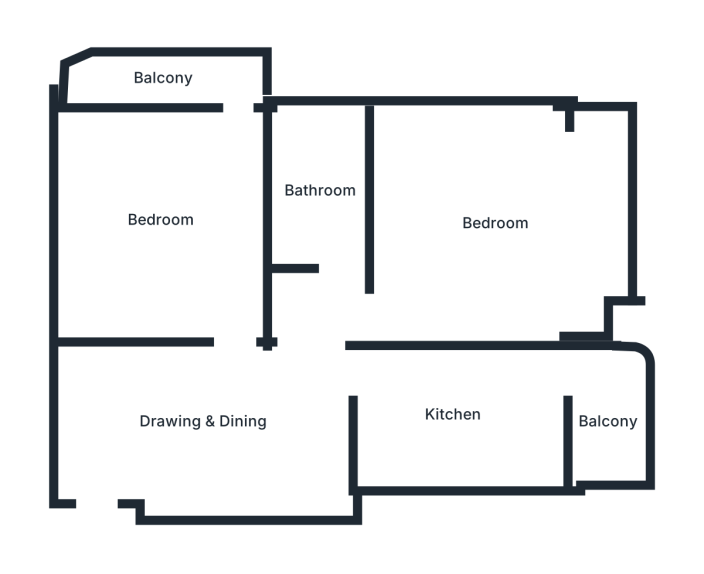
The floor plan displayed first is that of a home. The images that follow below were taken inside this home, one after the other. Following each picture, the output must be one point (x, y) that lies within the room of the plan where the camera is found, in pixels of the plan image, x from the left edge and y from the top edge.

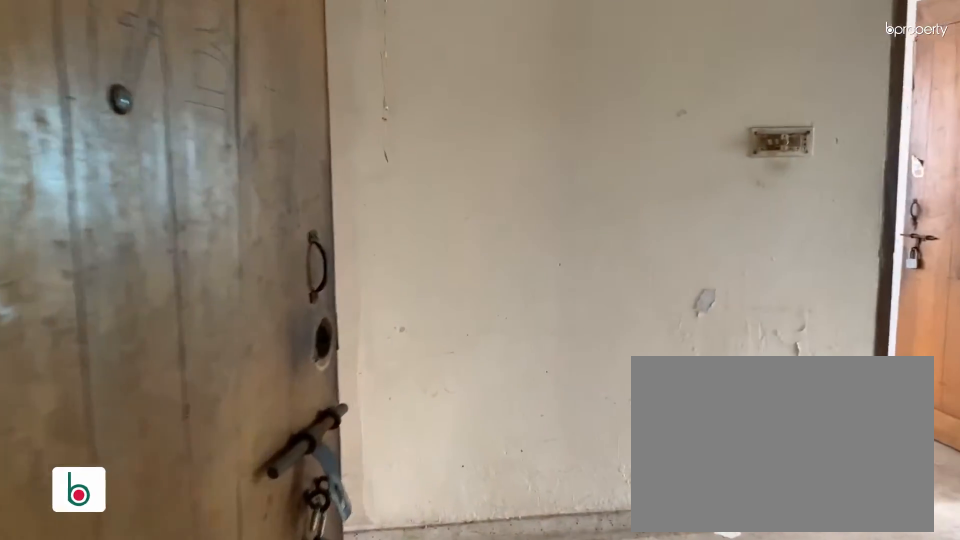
(195, 425)
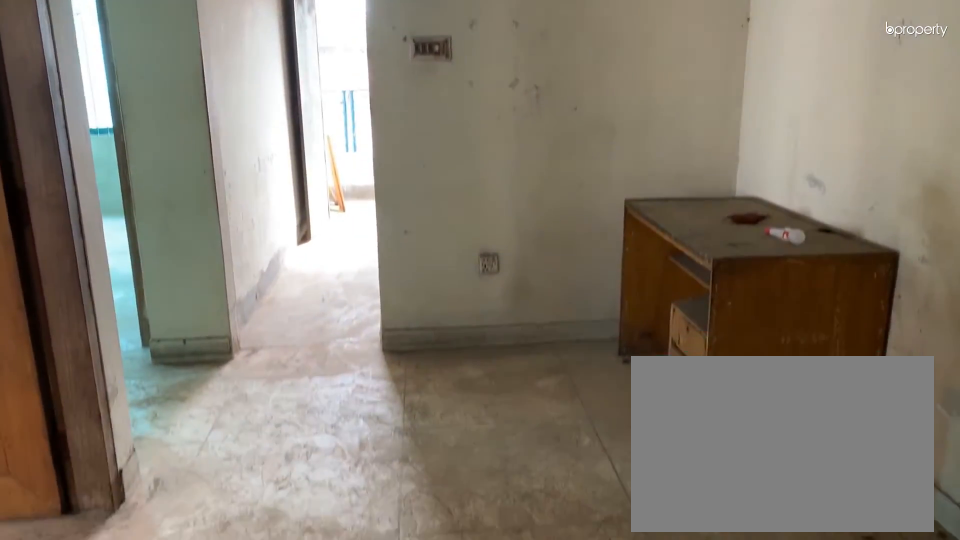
(208, 419)
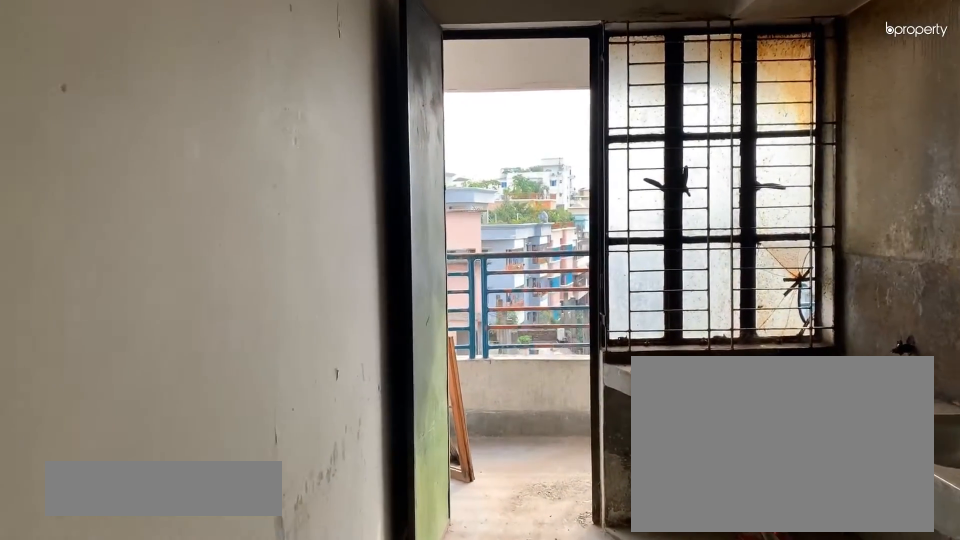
(452, 415)
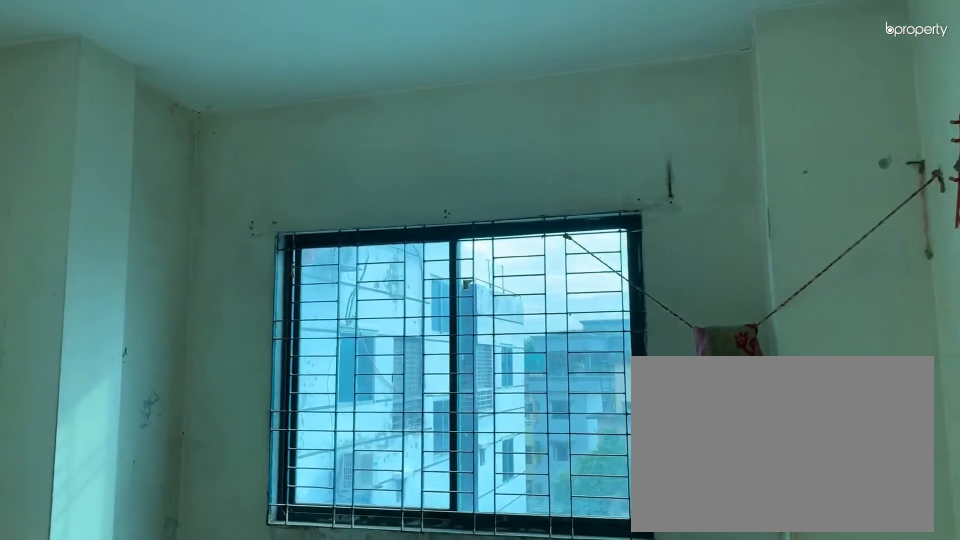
(492, 222)
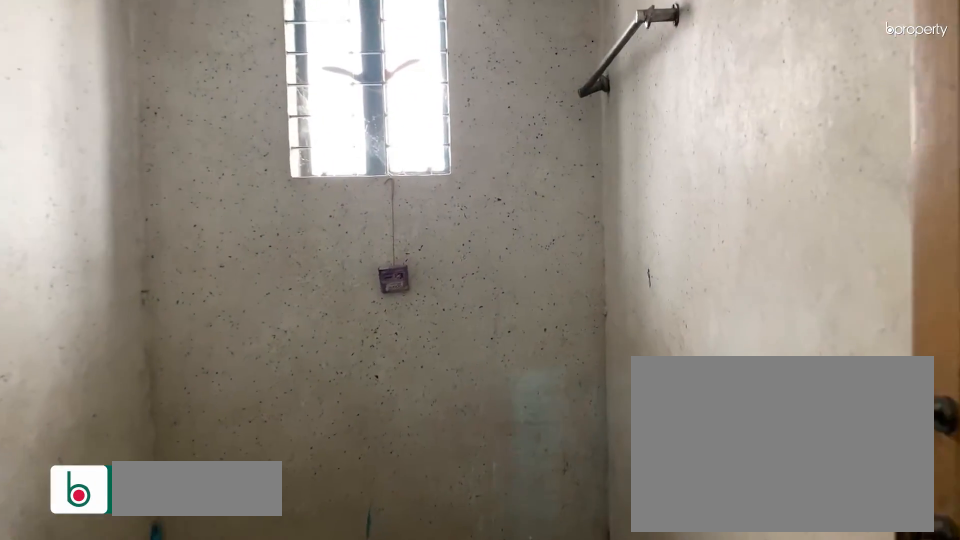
(321, 191)
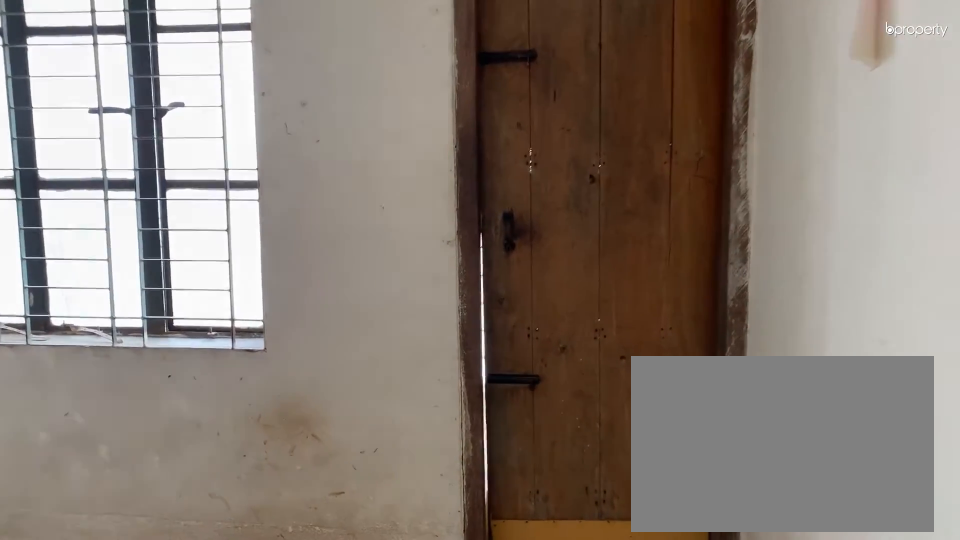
(160, 222)
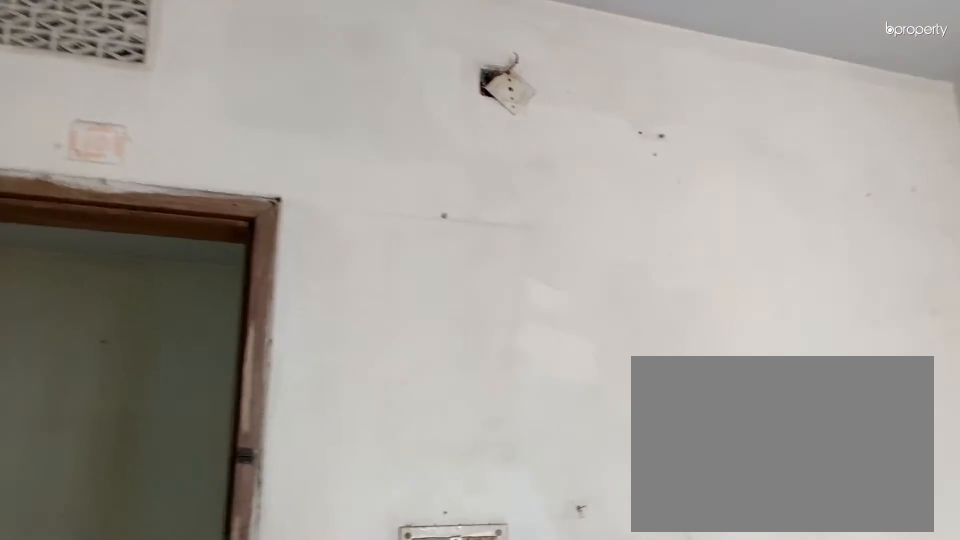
(160, 222)
